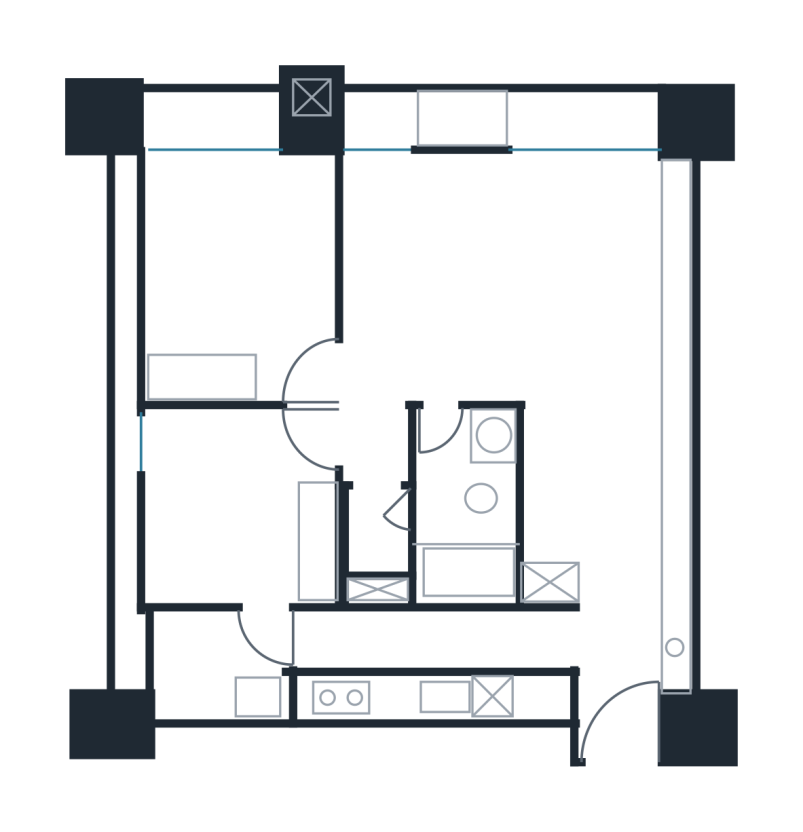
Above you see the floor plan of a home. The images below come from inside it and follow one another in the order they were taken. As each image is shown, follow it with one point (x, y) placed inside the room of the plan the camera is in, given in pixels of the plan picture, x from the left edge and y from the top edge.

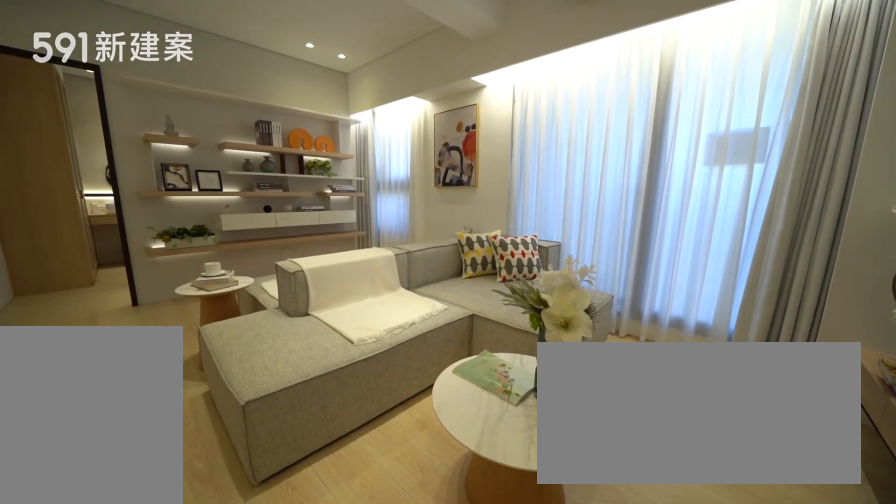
(583, 243)
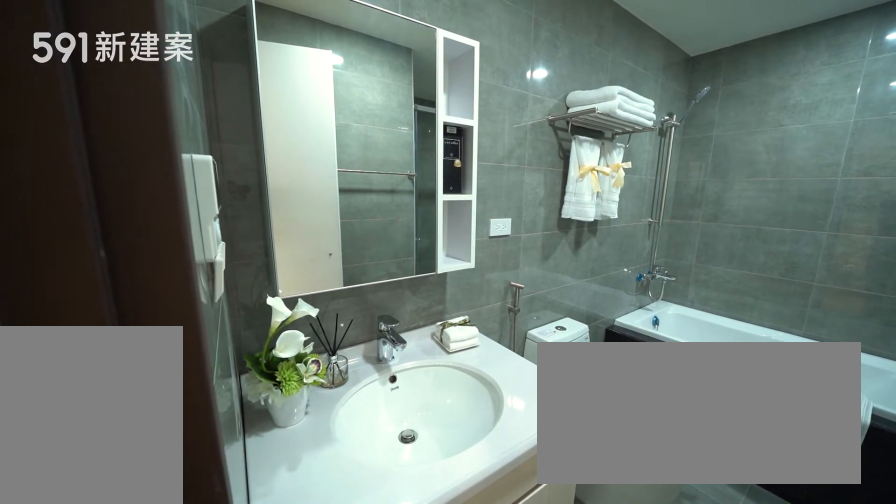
(460, 507)
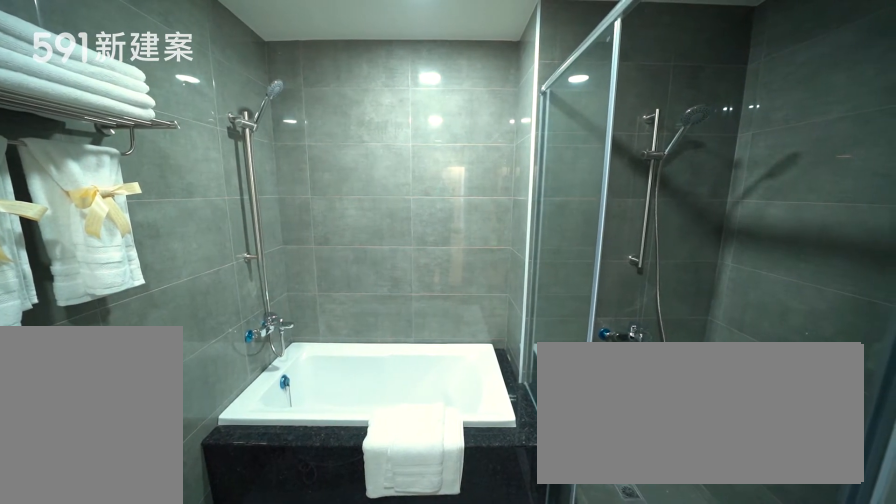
(460, 507)
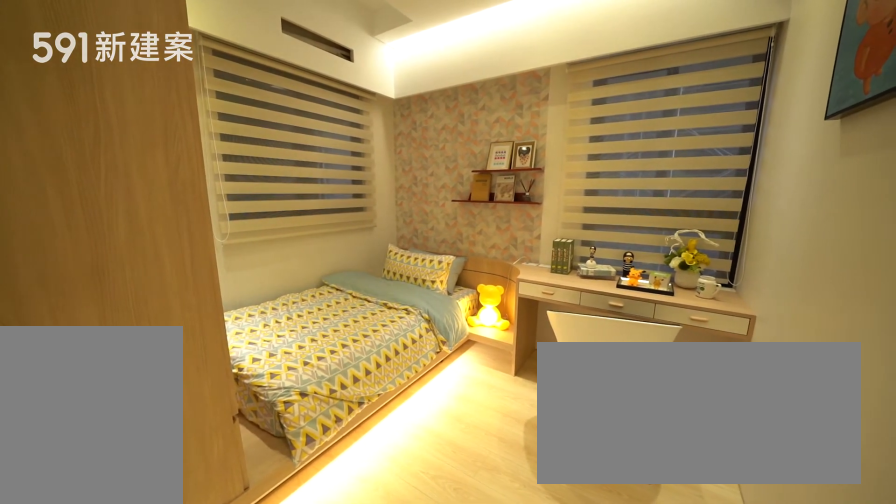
(244, 508)
